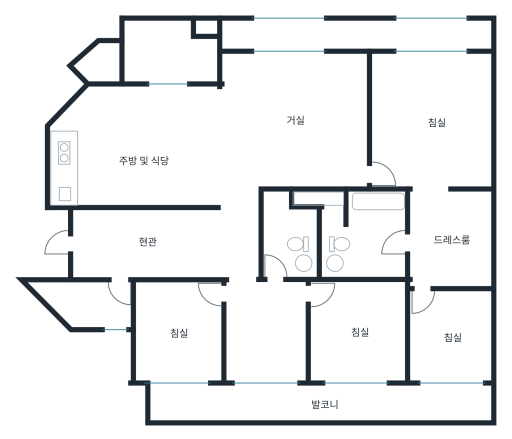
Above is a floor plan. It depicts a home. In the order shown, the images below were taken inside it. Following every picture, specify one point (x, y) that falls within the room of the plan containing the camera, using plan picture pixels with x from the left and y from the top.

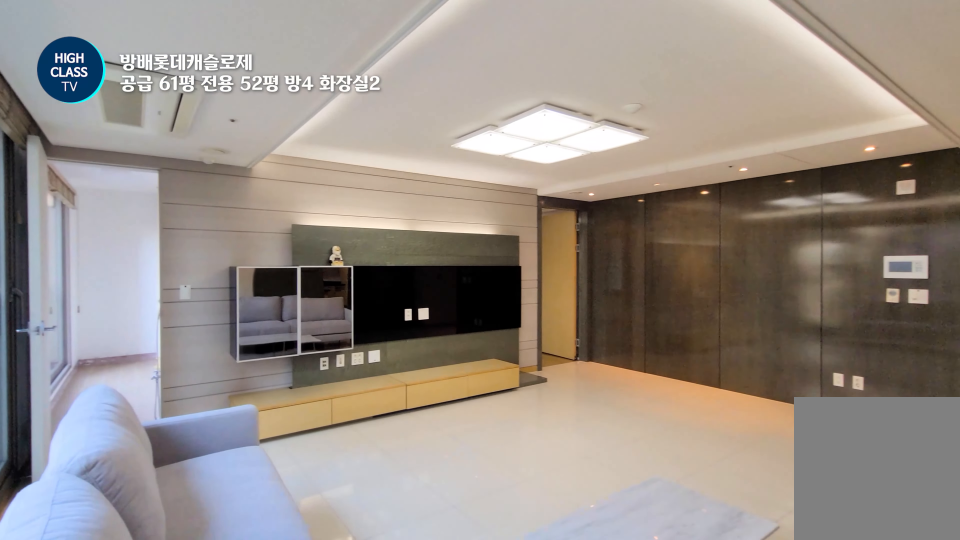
(294, 112)
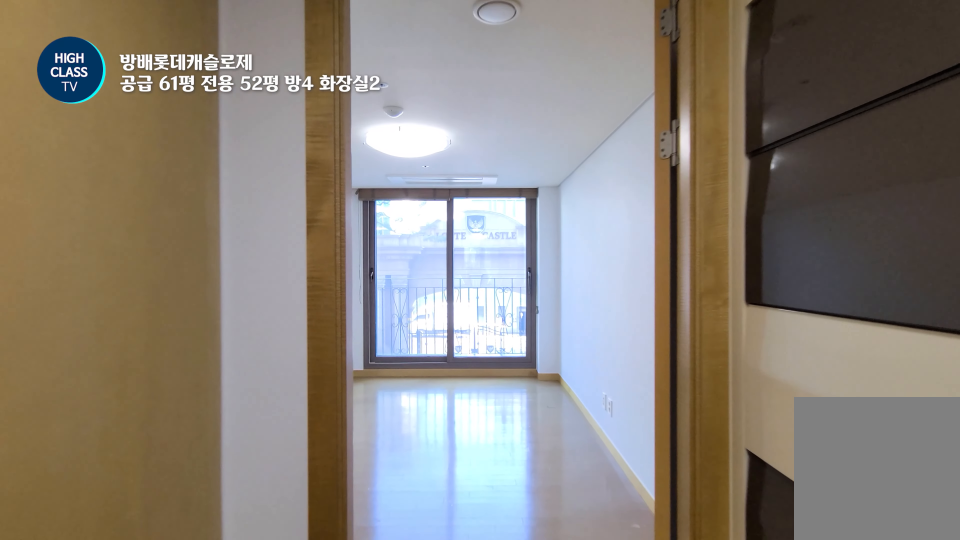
(449, 236)
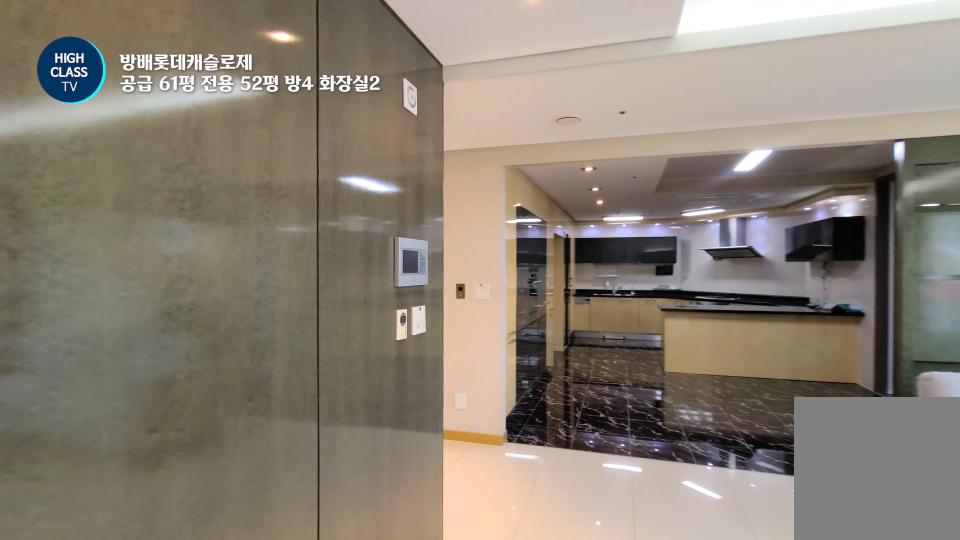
(295, 112)
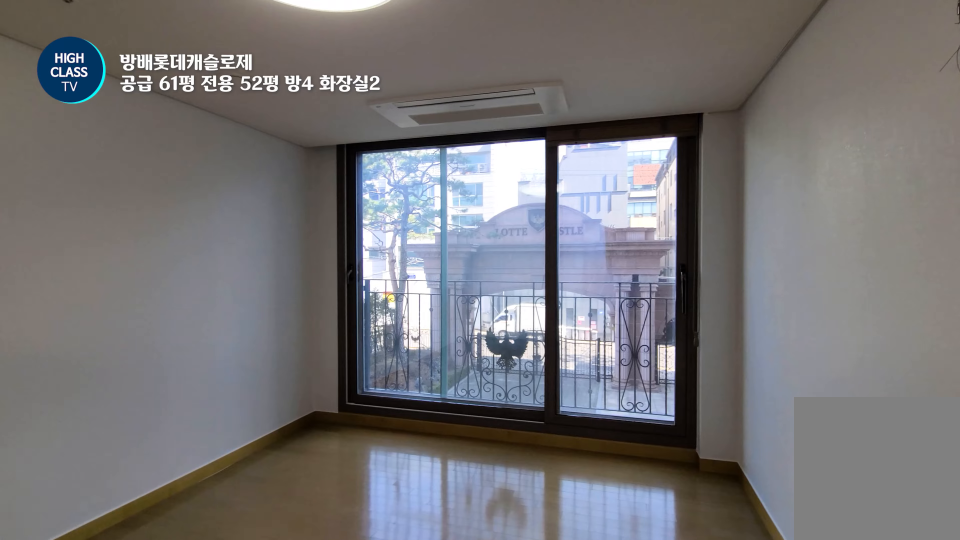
(358, 350)
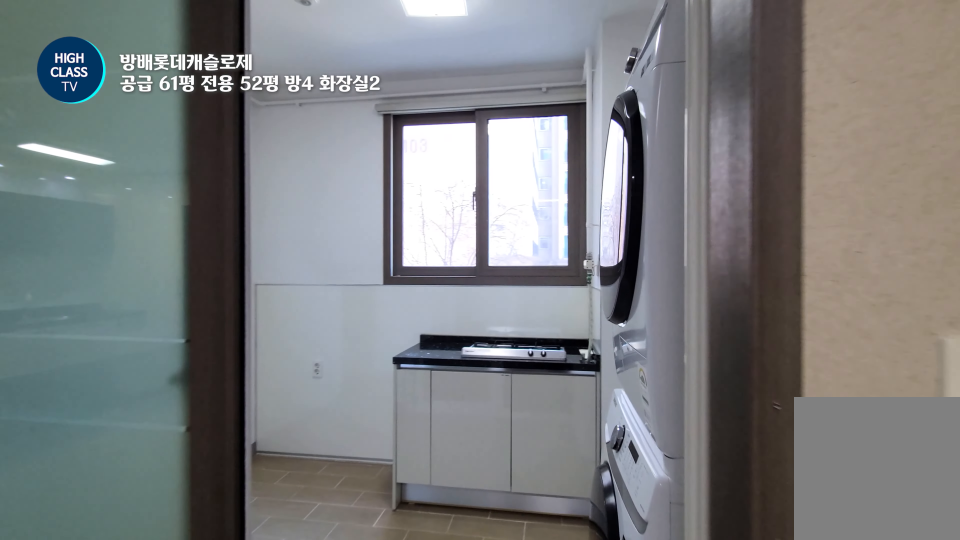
(139, 144)
